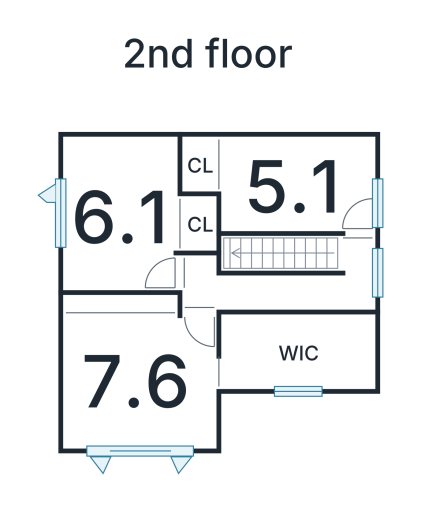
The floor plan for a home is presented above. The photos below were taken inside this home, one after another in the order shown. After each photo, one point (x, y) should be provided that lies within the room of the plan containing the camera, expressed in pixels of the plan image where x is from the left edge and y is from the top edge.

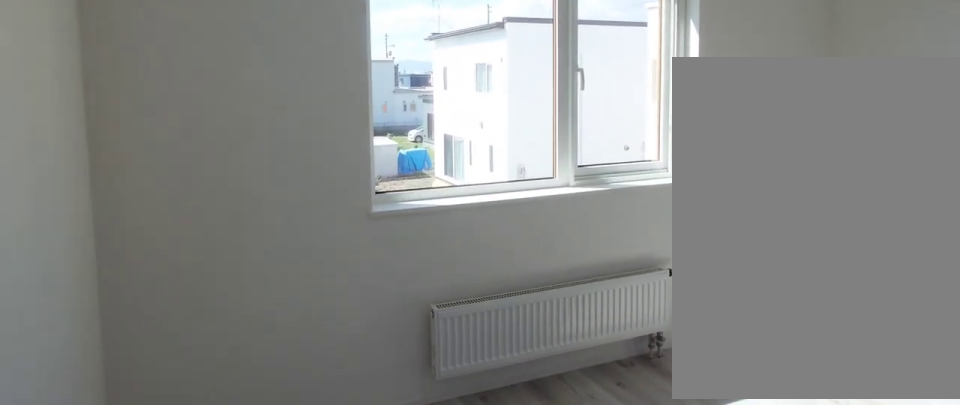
(116, 224)
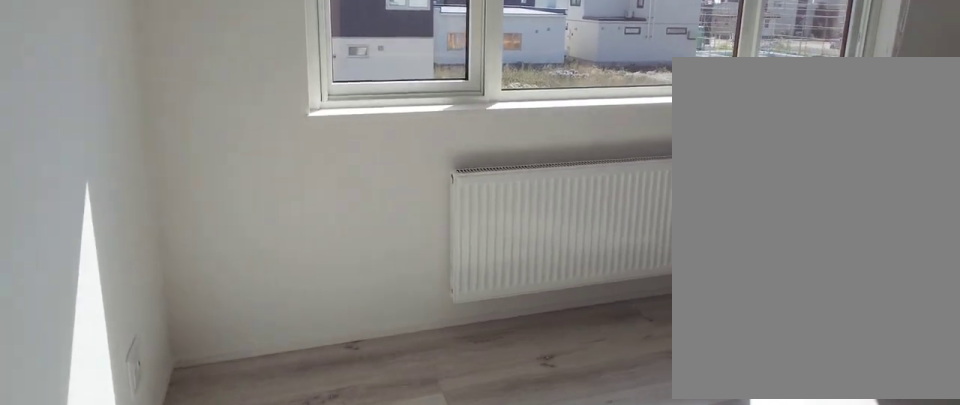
(140, 378)
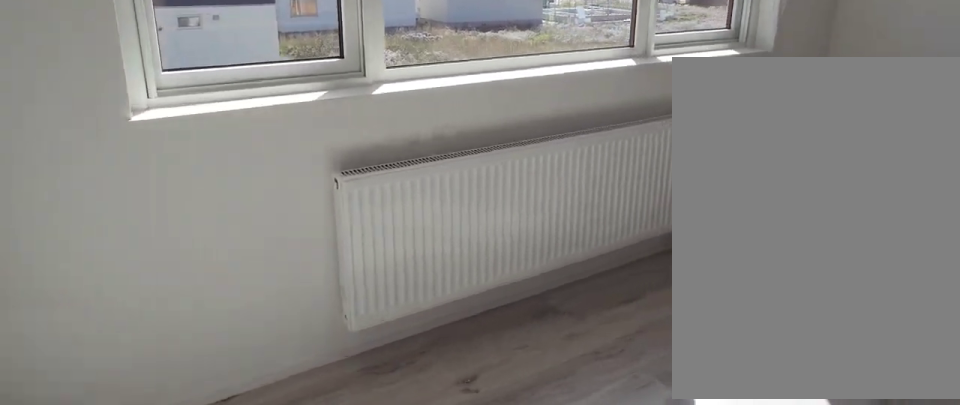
(140, 378)
